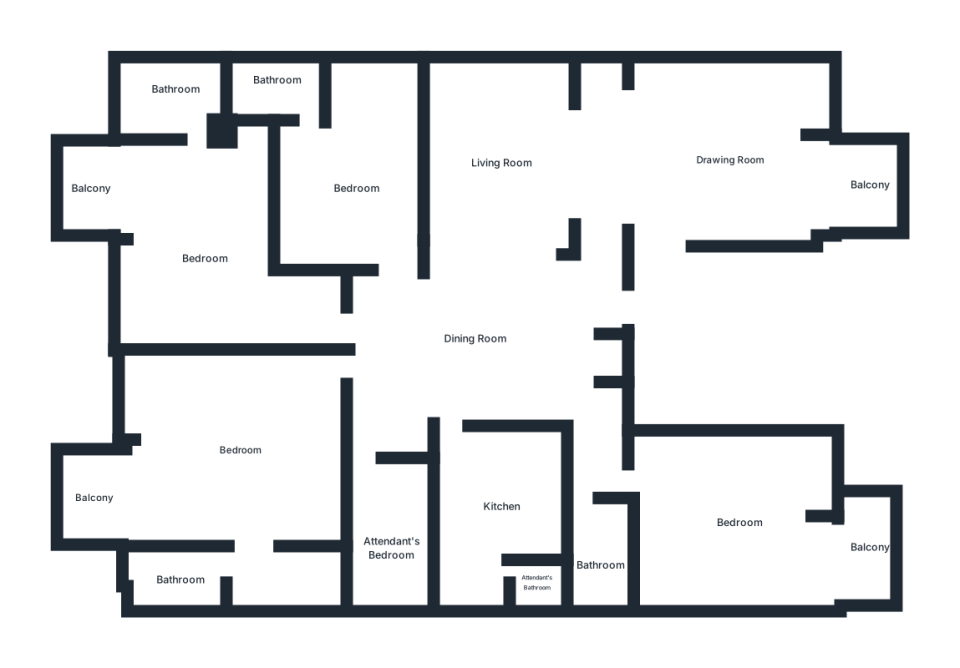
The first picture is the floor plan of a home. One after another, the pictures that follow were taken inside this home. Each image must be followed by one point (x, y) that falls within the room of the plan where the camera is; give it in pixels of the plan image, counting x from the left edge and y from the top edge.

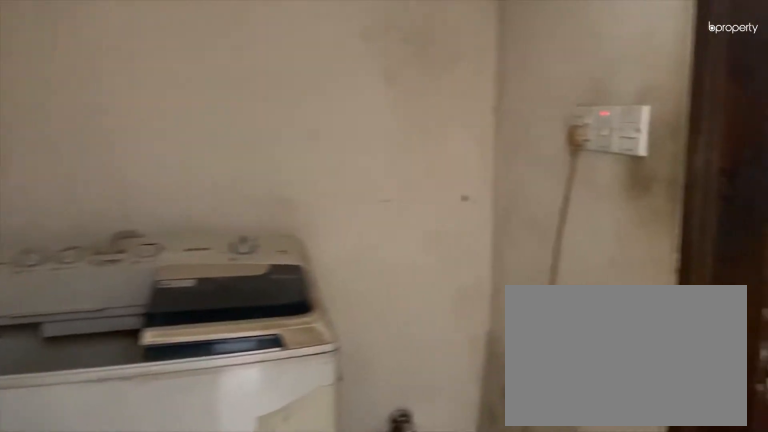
(242, 534)
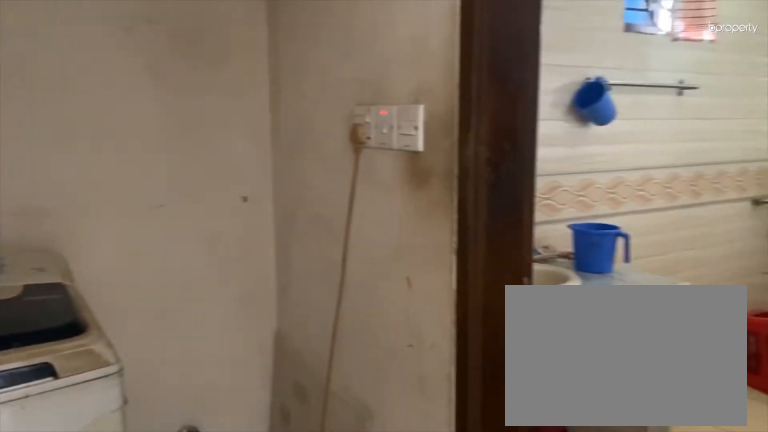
(242, 534)
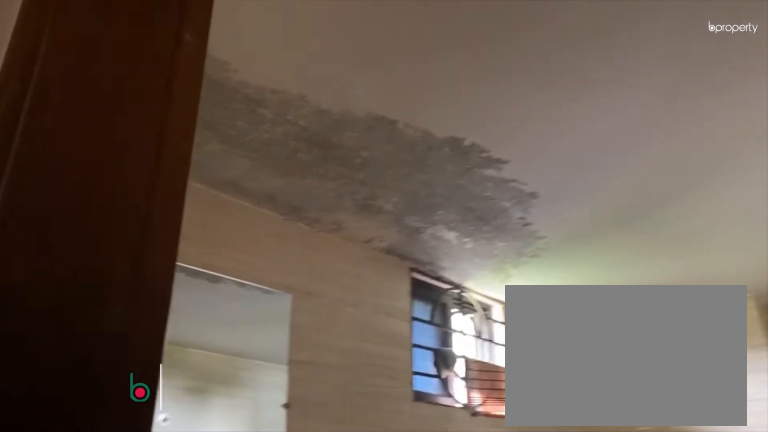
(181, 580)
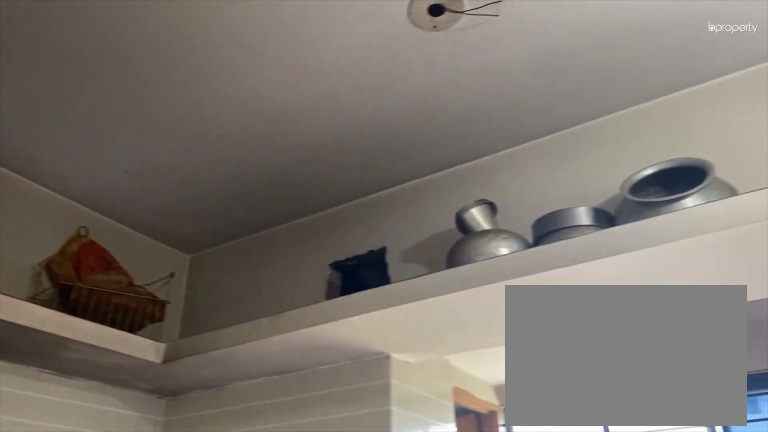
(503, 506)
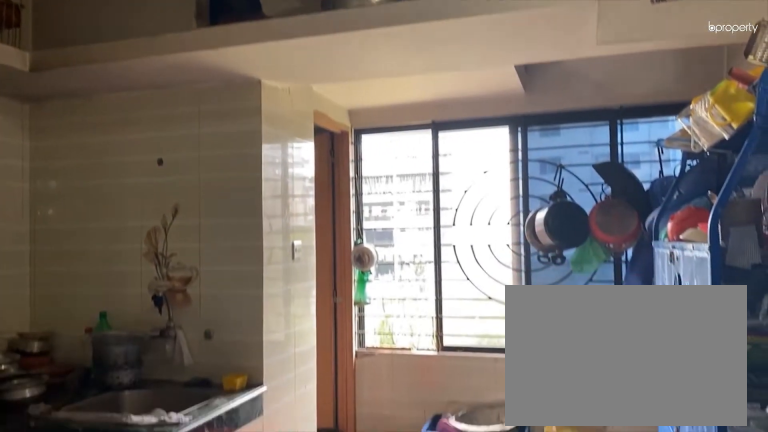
(503, 506)
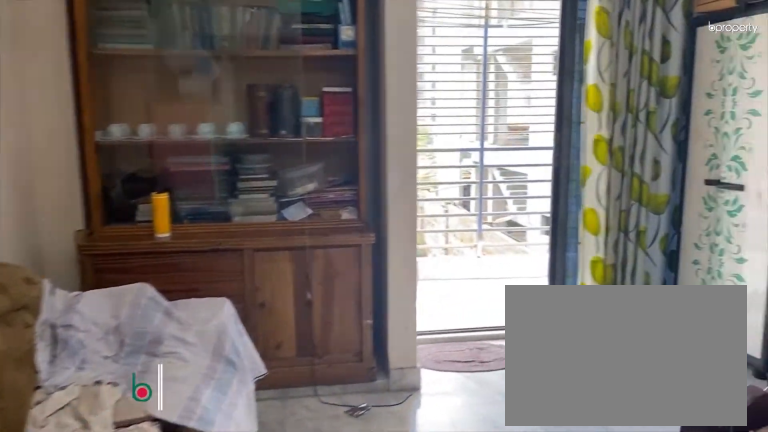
(738, 521)
